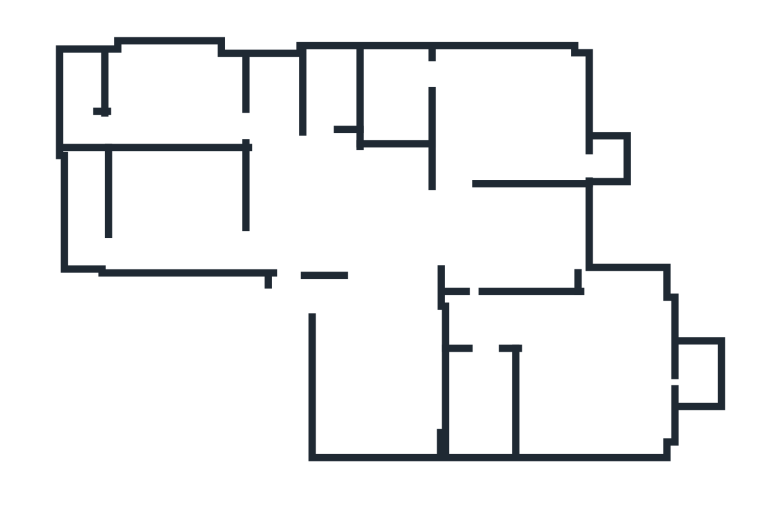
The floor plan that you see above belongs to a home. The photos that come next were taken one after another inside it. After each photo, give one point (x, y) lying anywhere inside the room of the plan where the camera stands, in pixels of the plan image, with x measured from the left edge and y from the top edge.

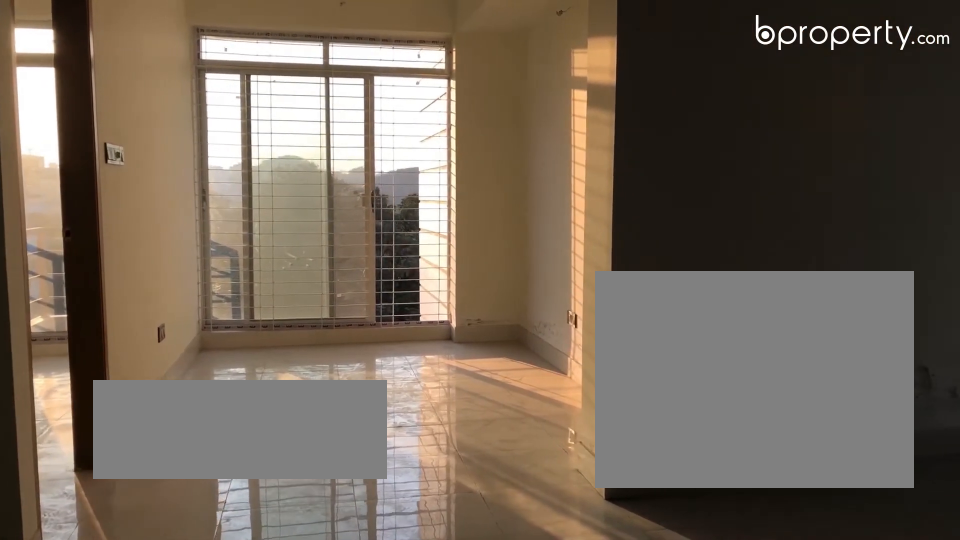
(392, 246)
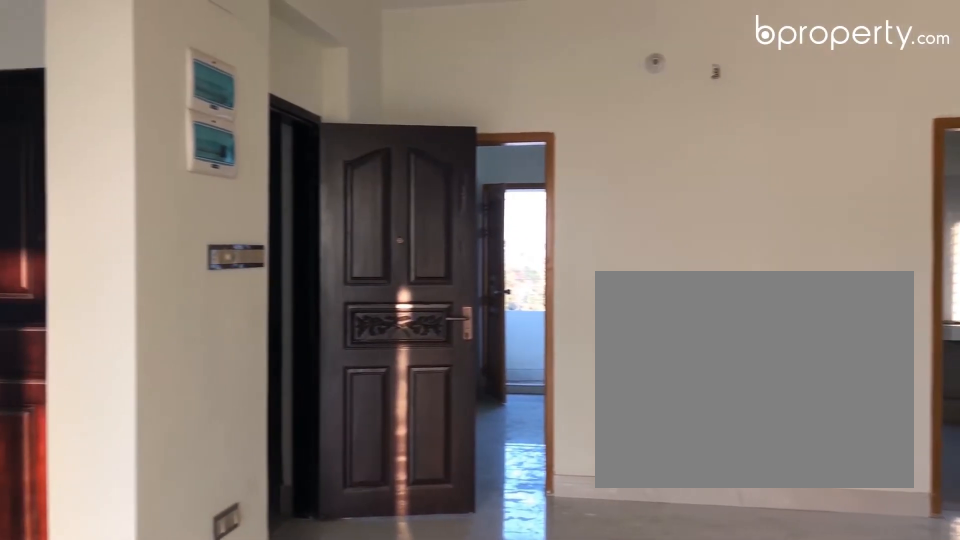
(392, 246)
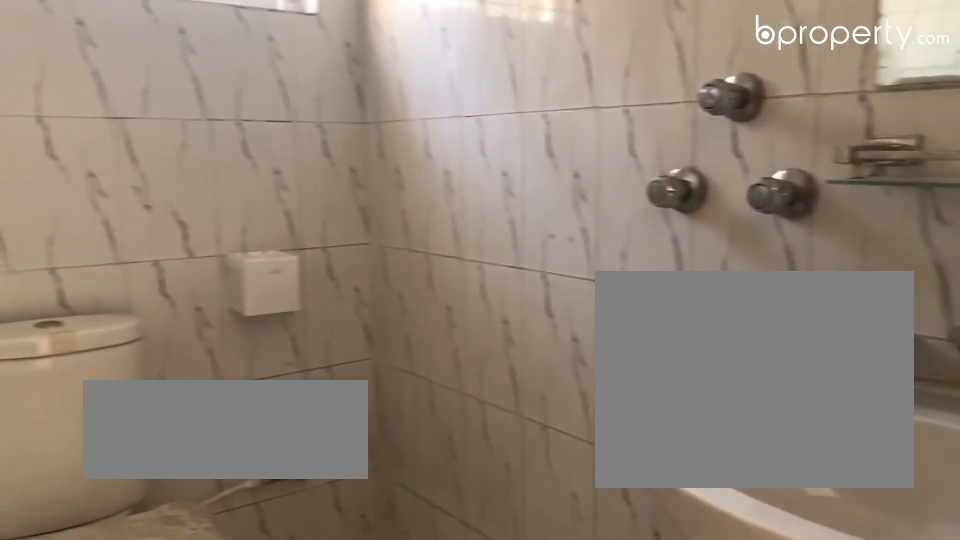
(331, 86)
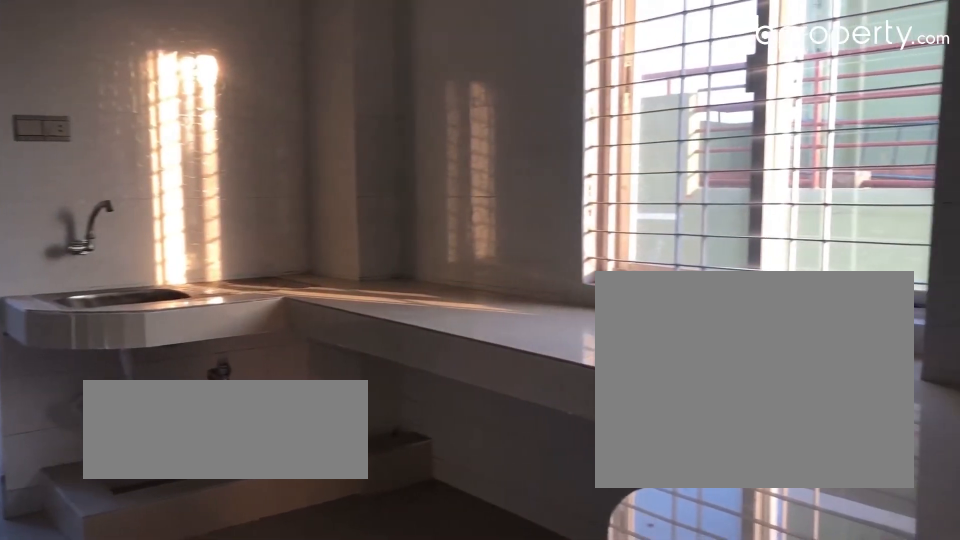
(163, 100)
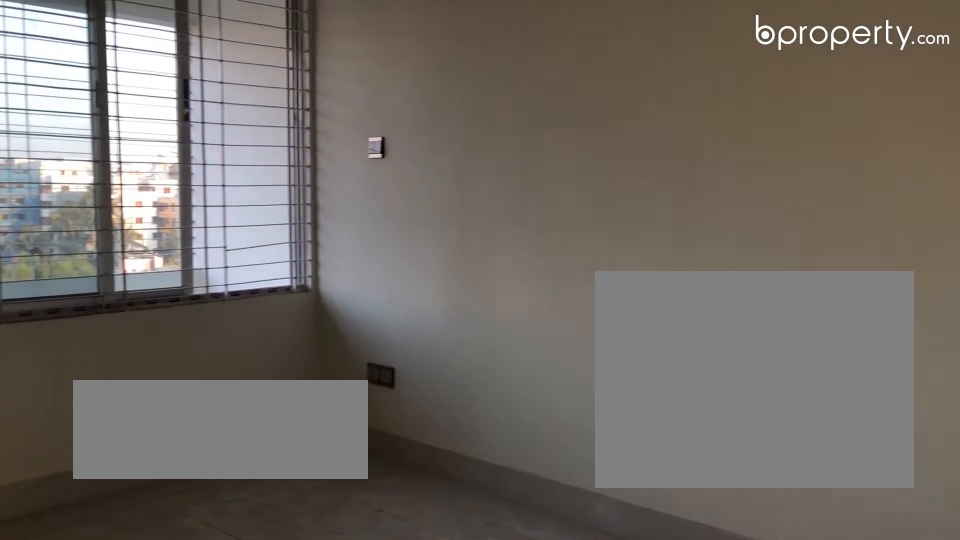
(163, 207)
